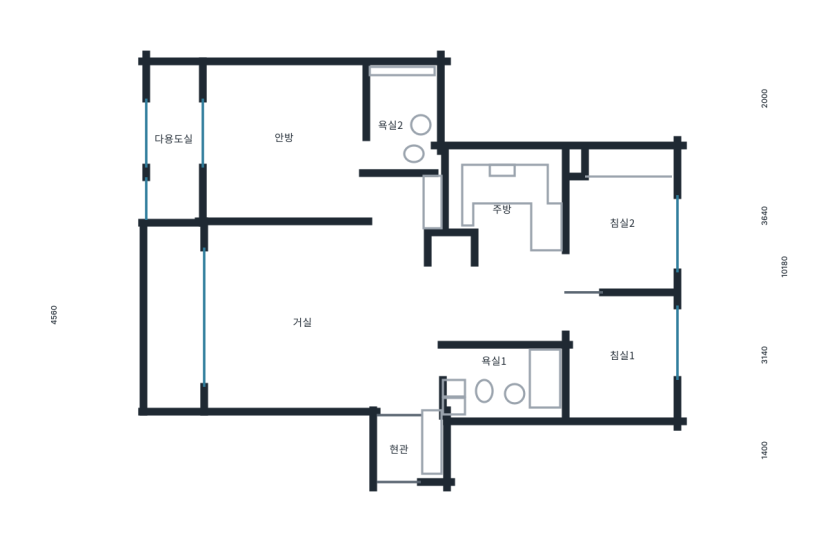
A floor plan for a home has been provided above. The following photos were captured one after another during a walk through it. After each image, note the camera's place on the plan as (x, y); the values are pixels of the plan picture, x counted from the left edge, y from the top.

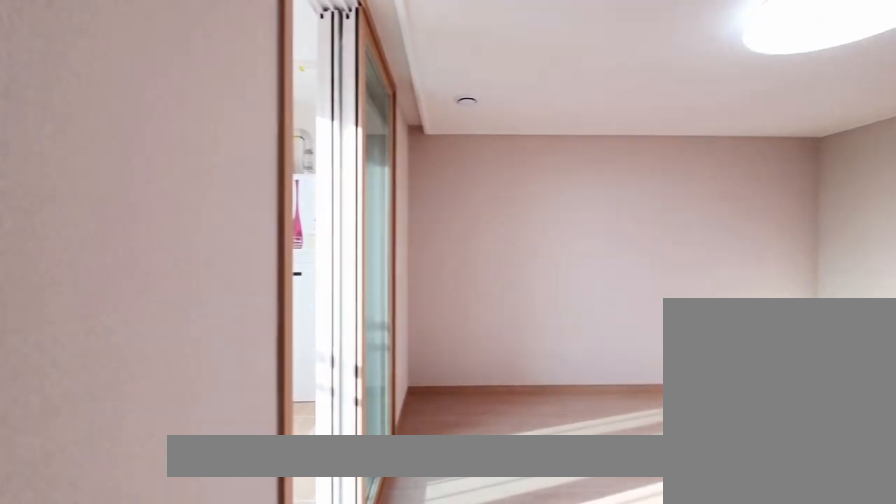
(272, 150)
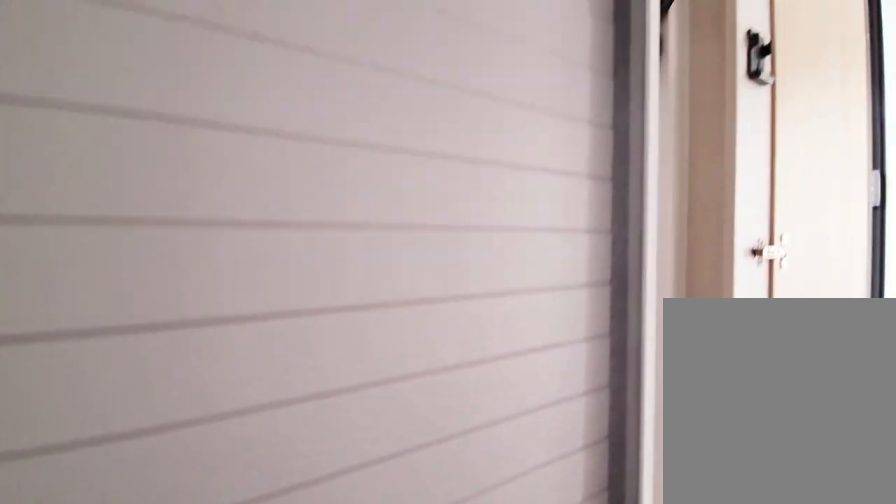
(195, 161)
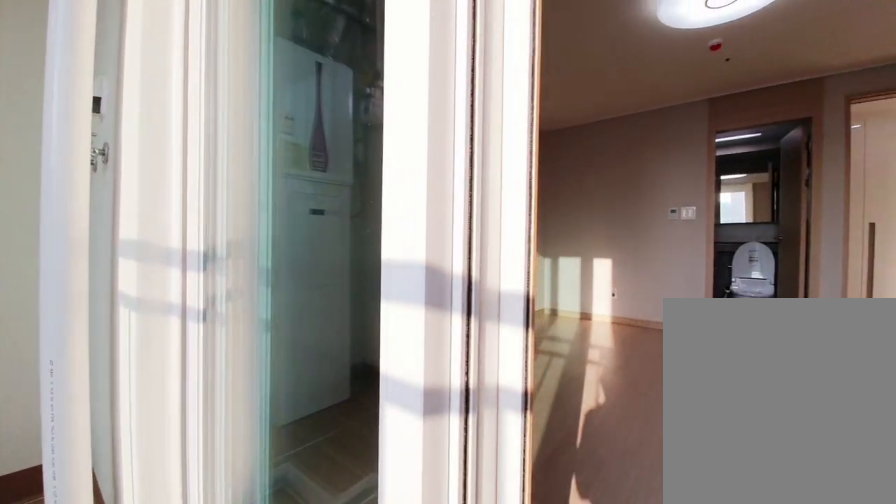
(196, 162)
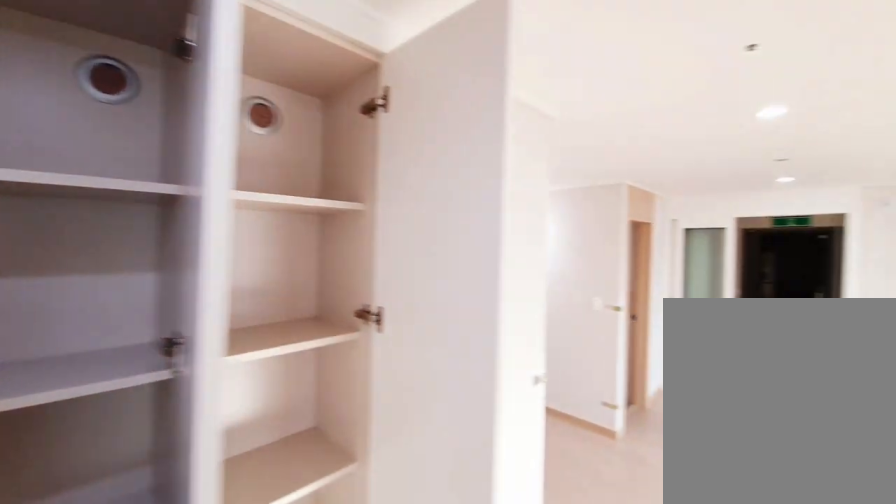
(393, 215)
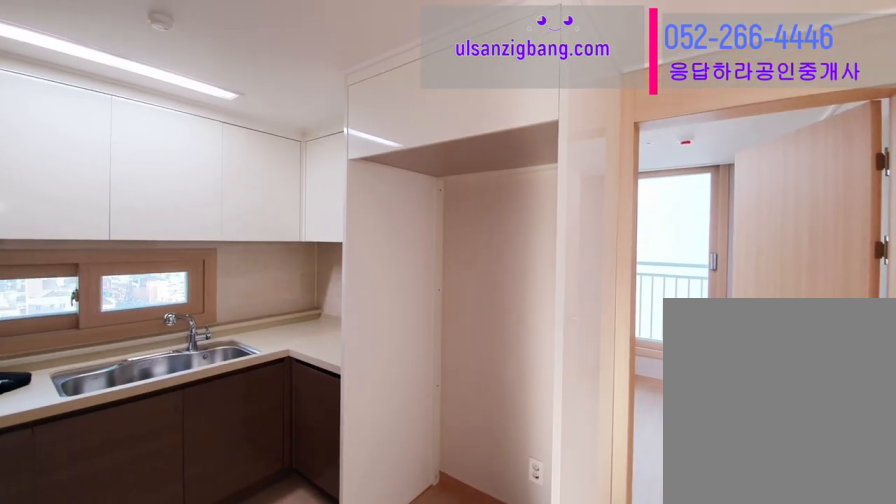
(509, 218)
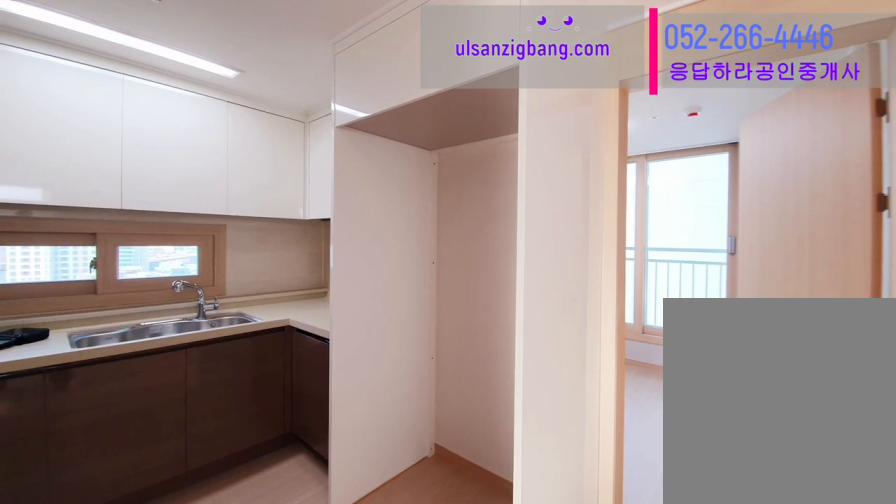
(509, 218)
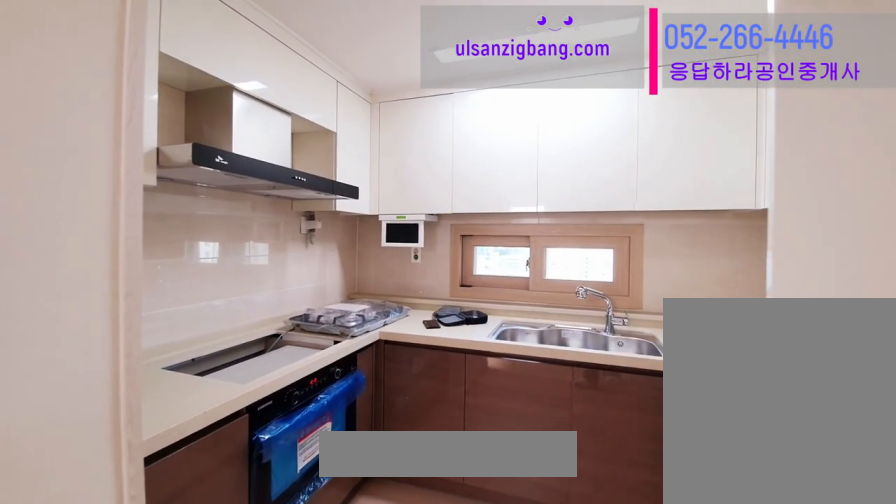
(509, 218)
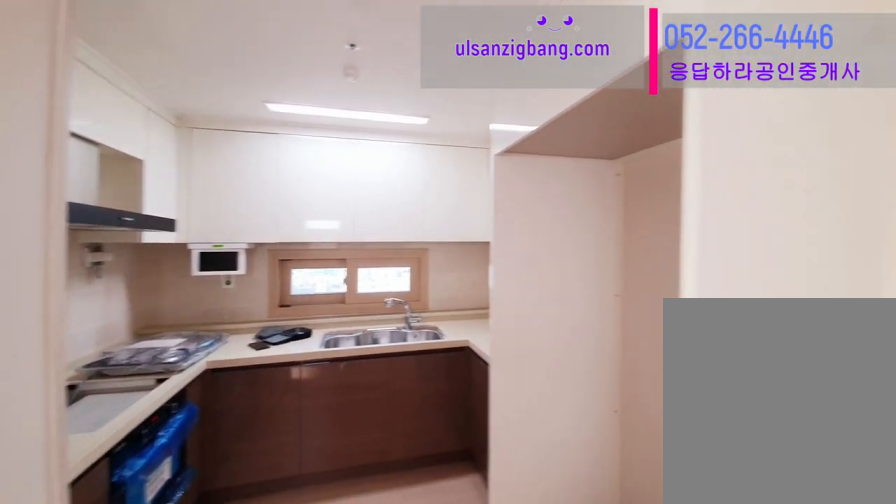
(508, 218)
